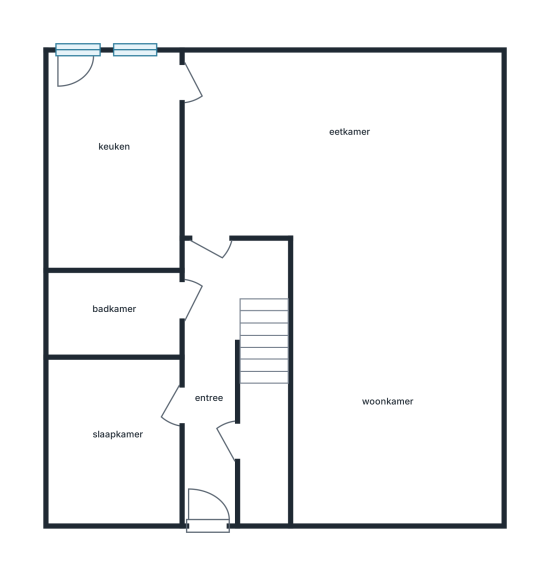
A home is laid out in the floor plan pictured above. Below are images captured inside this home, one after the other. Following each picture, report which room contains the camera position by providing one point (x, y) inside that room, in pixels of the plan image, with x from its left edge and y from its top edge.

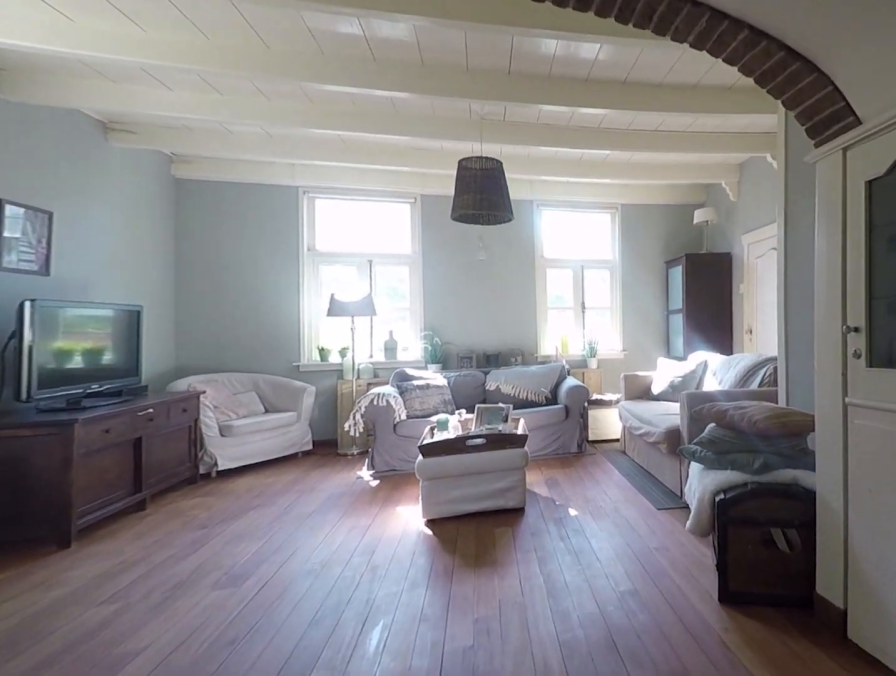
(492, 108)
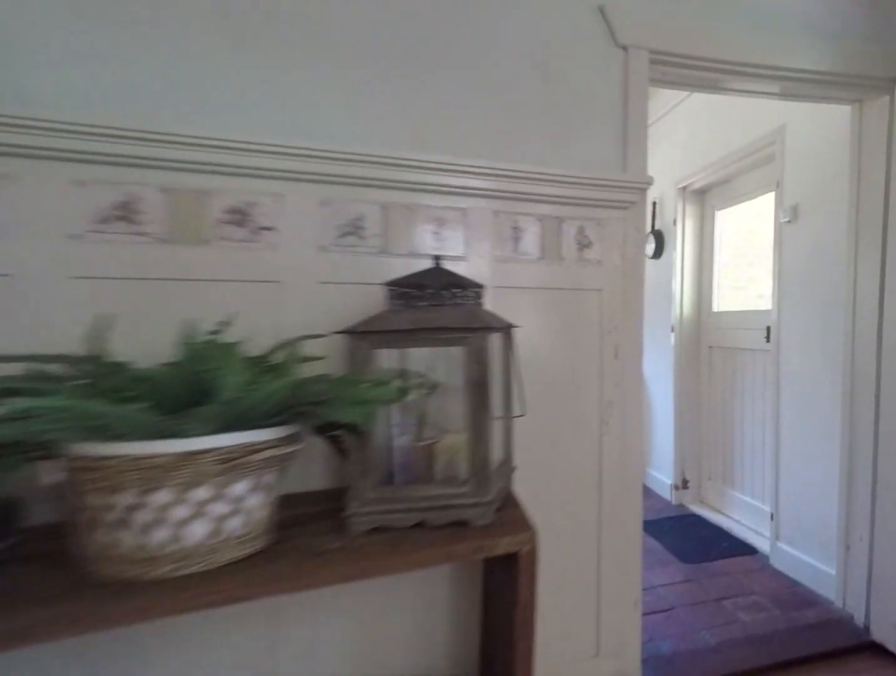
(492, 107)
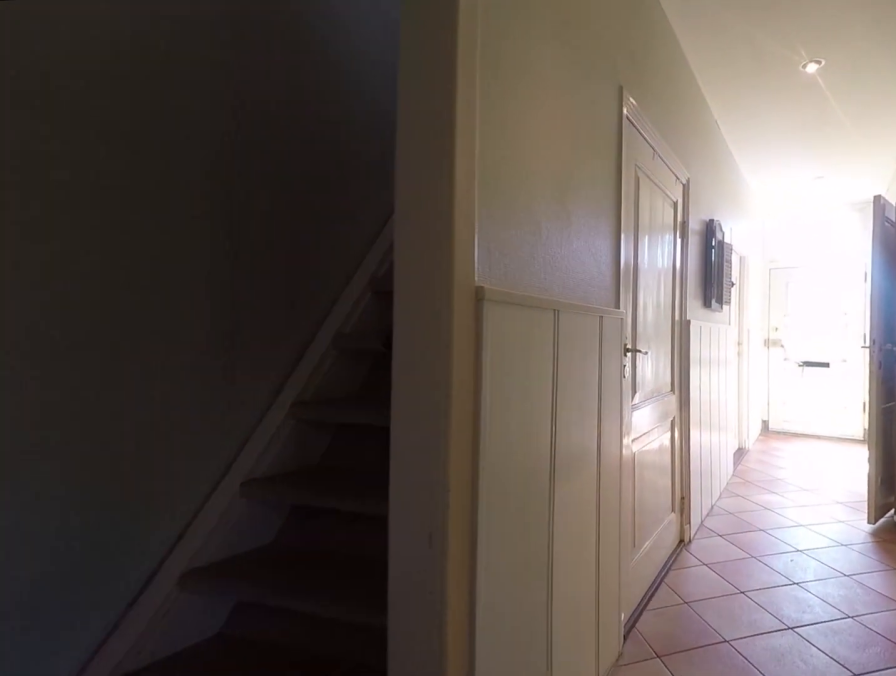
(219, 362)
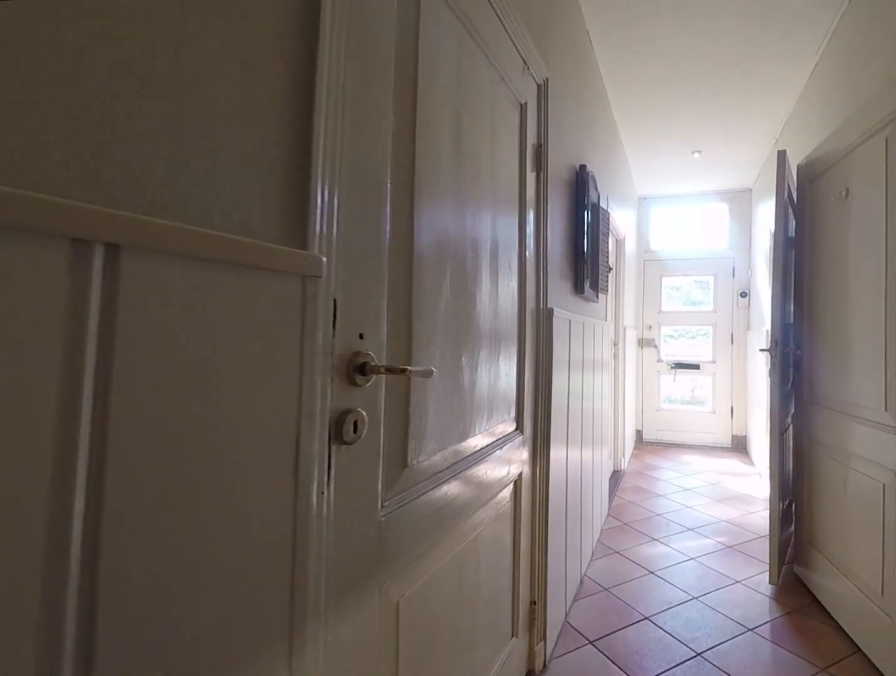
(219, 362)
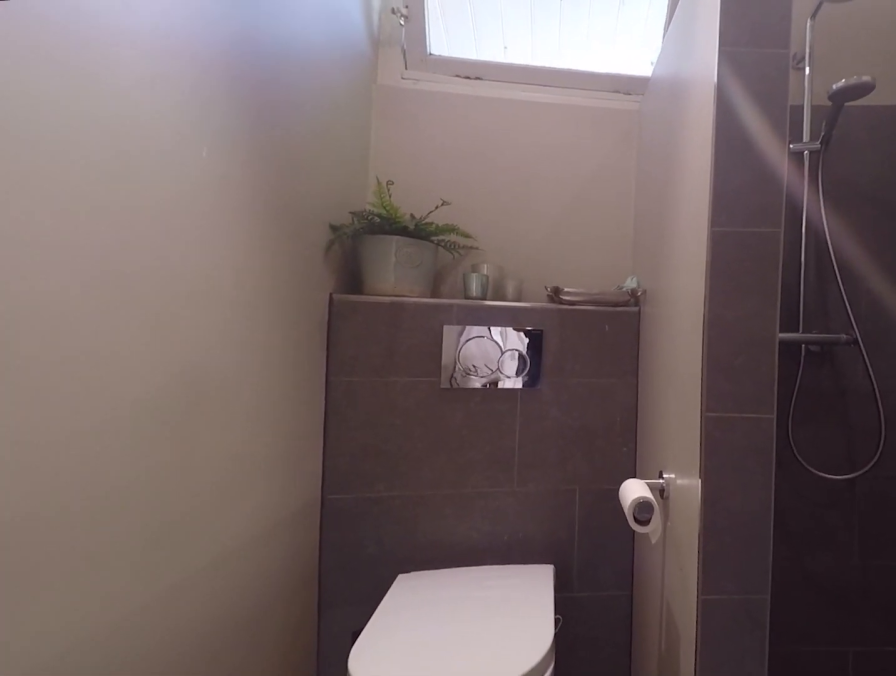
(115, 313)
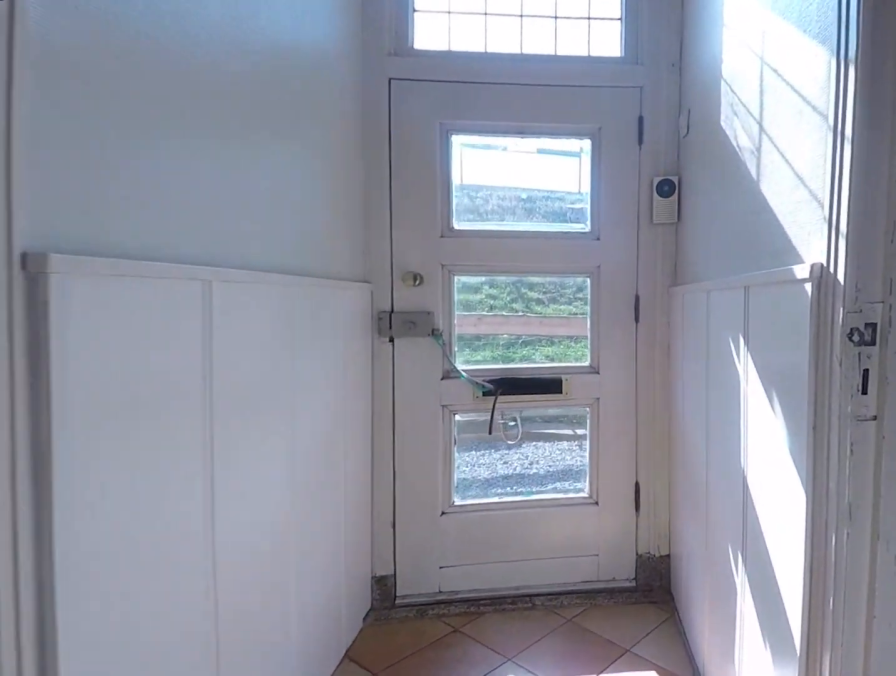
(218, 362)
